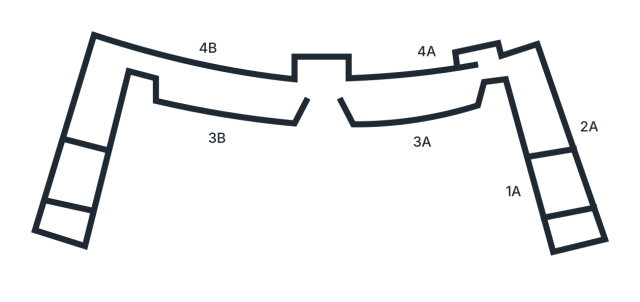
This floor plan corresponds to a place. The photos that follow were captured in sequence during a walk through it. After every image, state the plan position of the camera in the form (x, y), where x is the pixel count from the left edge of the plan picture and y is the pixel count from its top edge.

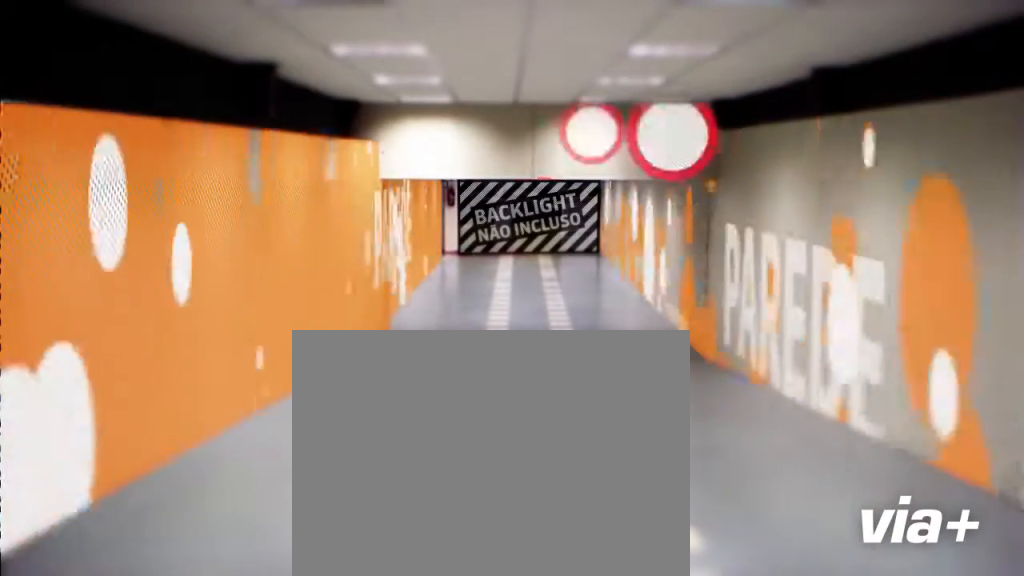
(550, 156)
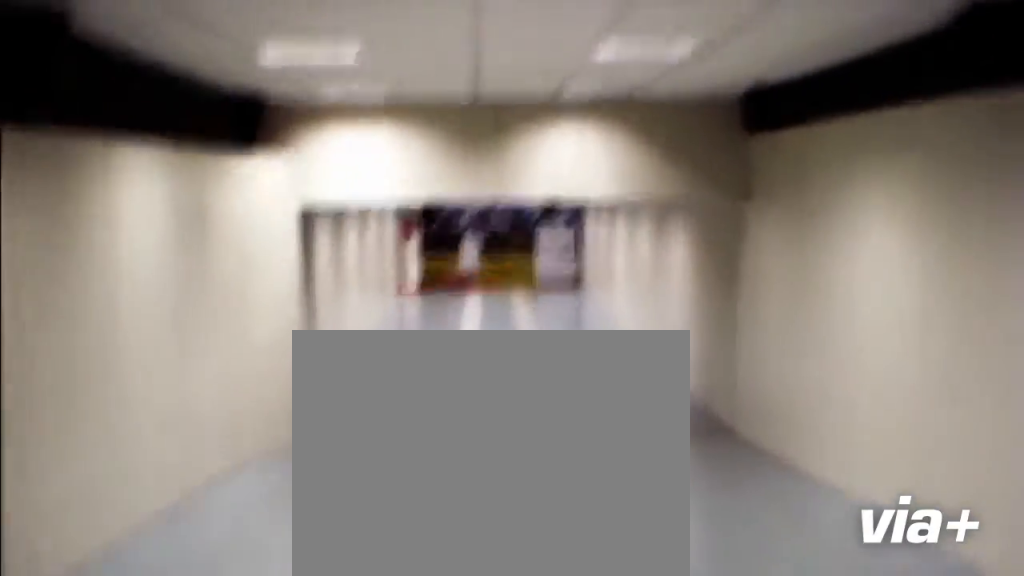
(550, 158)
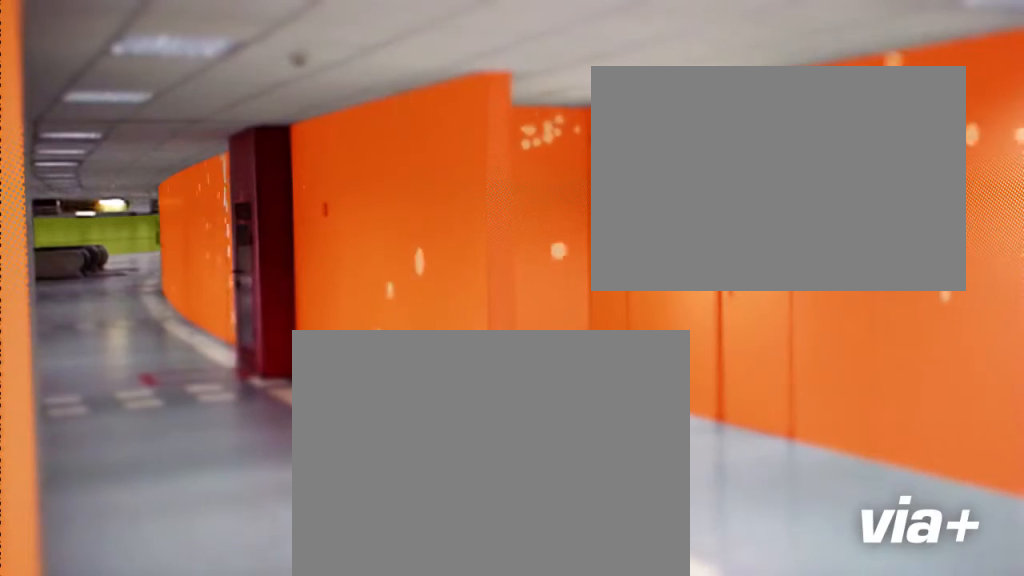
(439, 87)
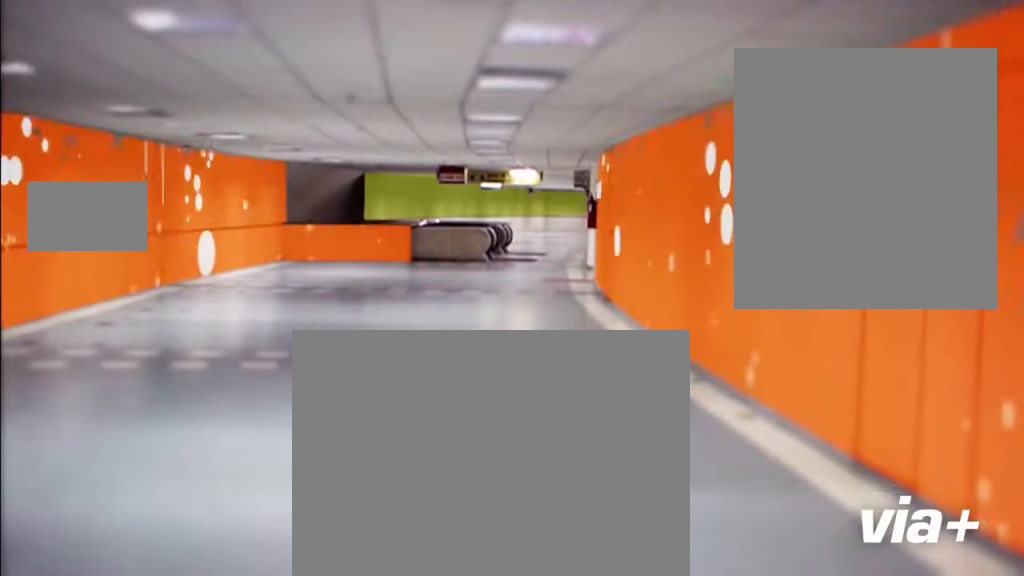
(434, 89)
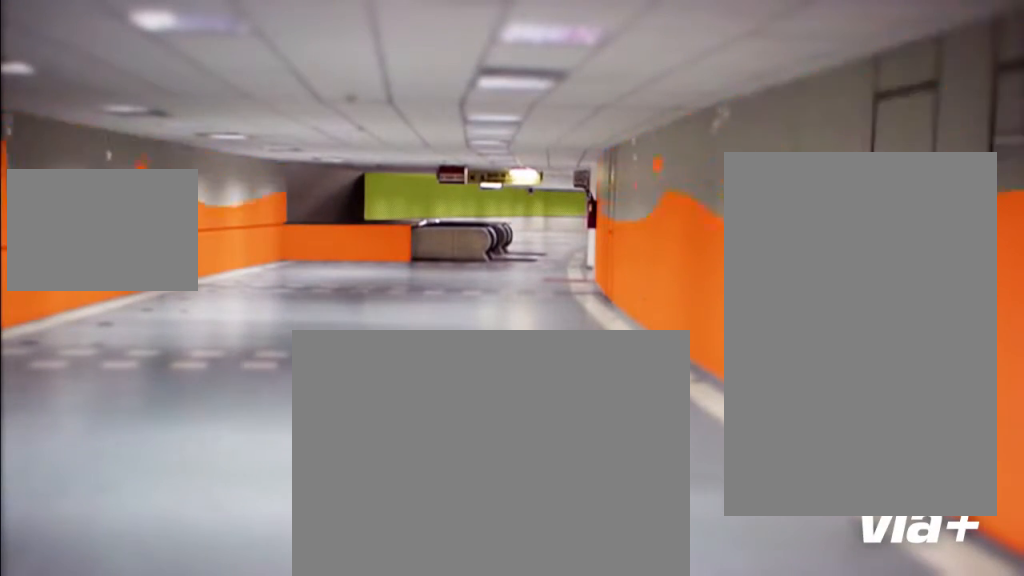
(433, 89)
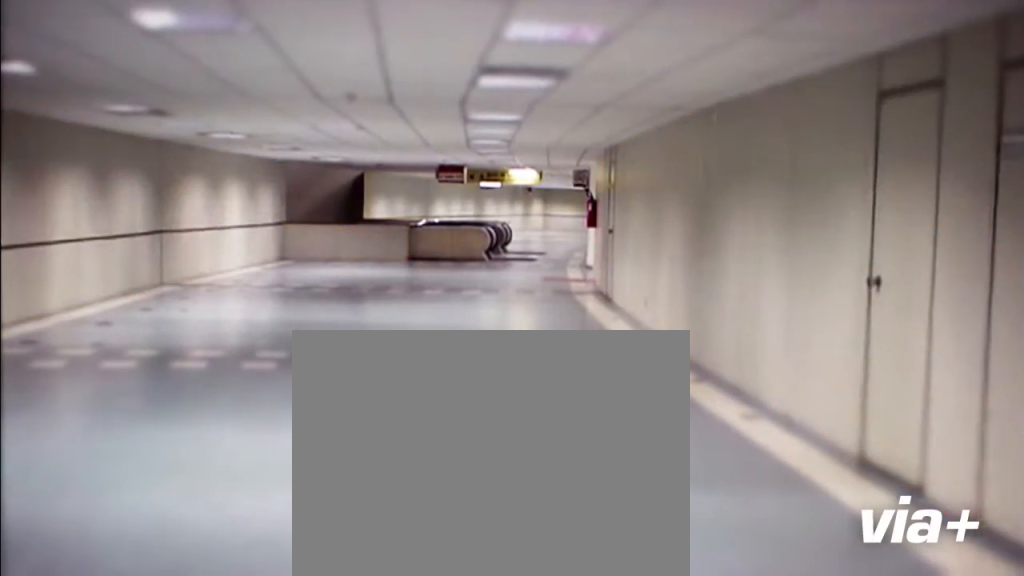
(433, 89)
